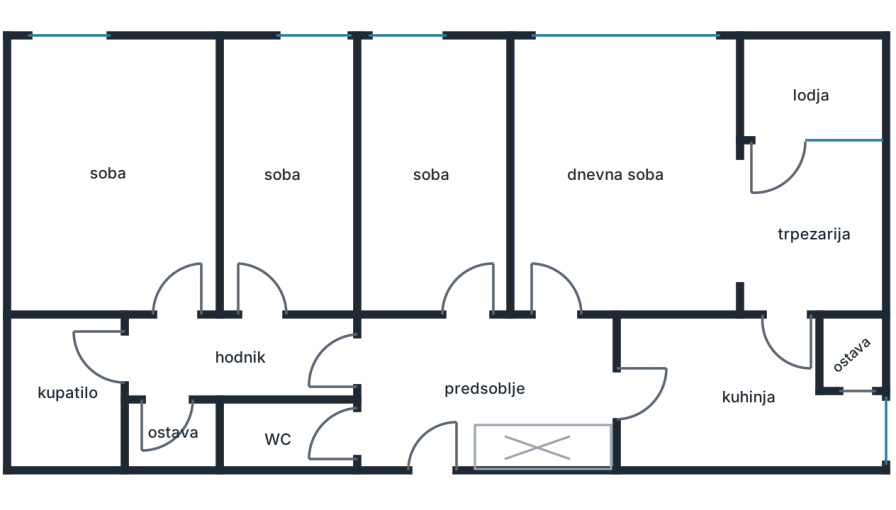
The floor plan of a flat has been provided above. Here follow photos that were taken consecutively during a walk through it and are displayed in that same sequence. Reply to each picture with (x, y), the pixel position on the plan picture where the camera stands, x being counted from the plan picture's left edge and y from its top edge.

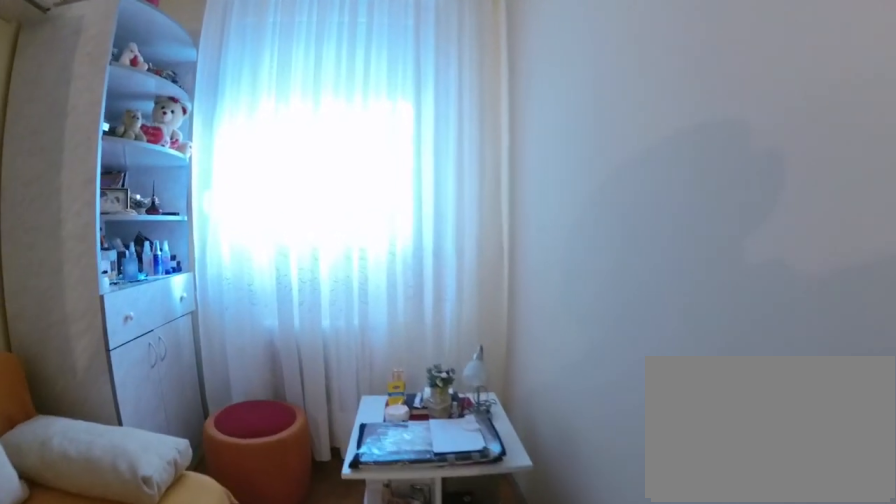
(303, 199)
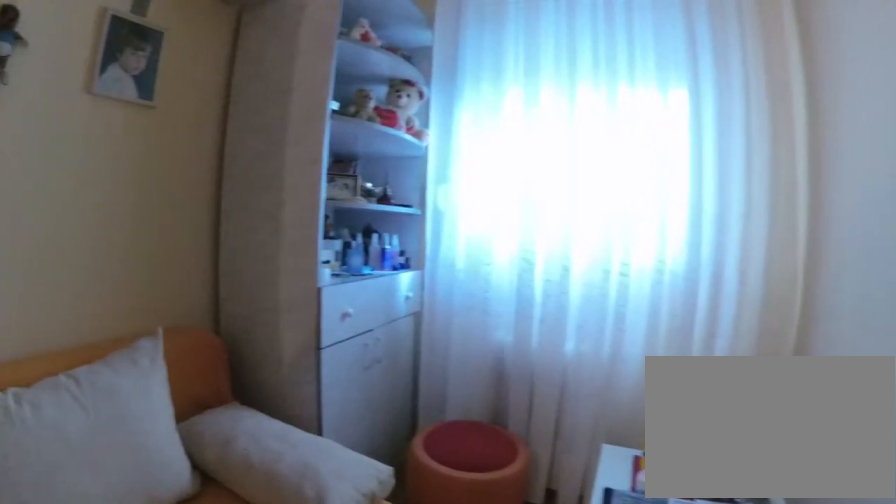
(308, 176)
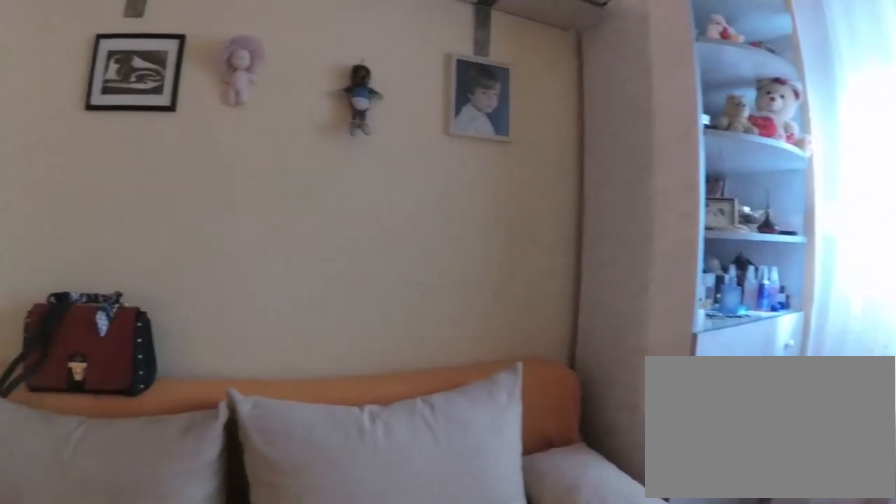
(322, 163)
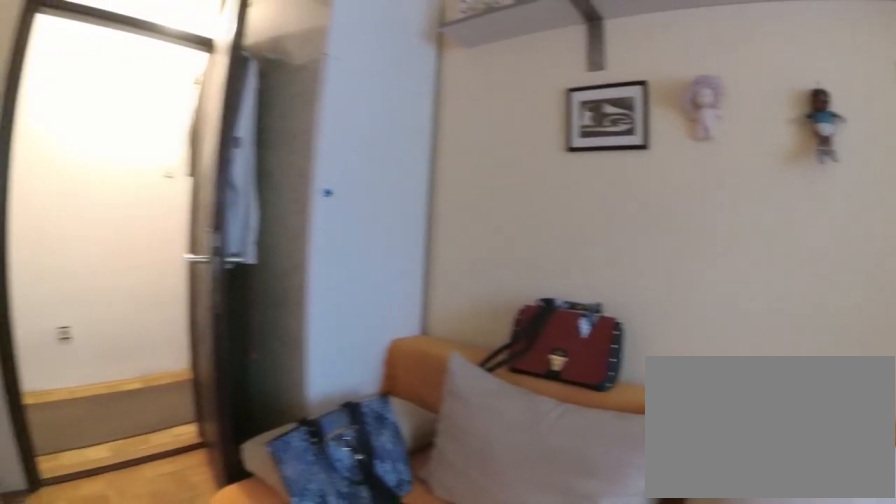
(300, 130)
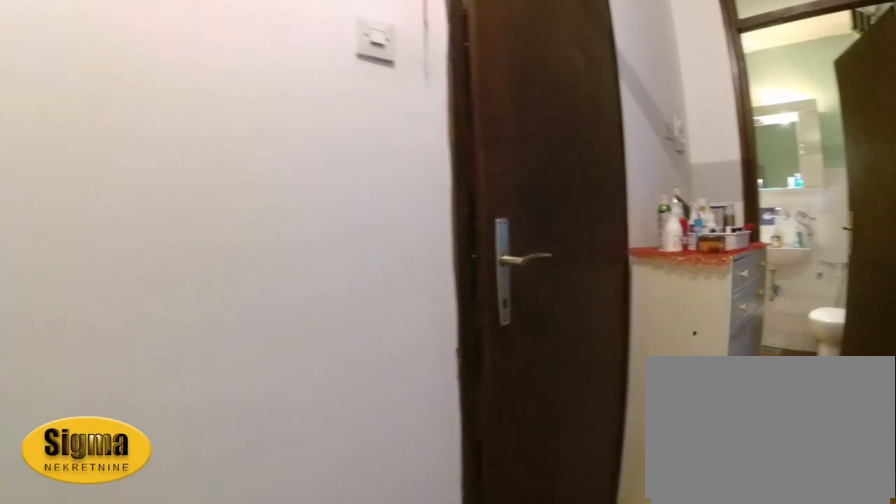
(295, 328)
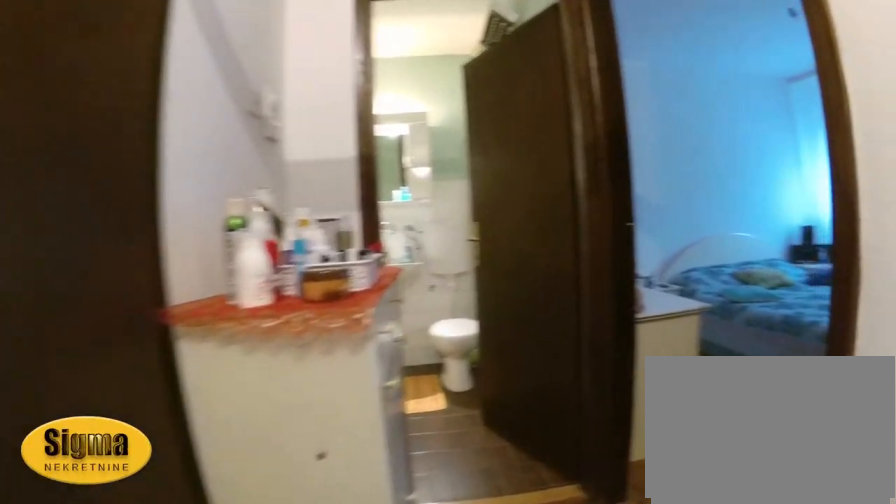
(246, 367)
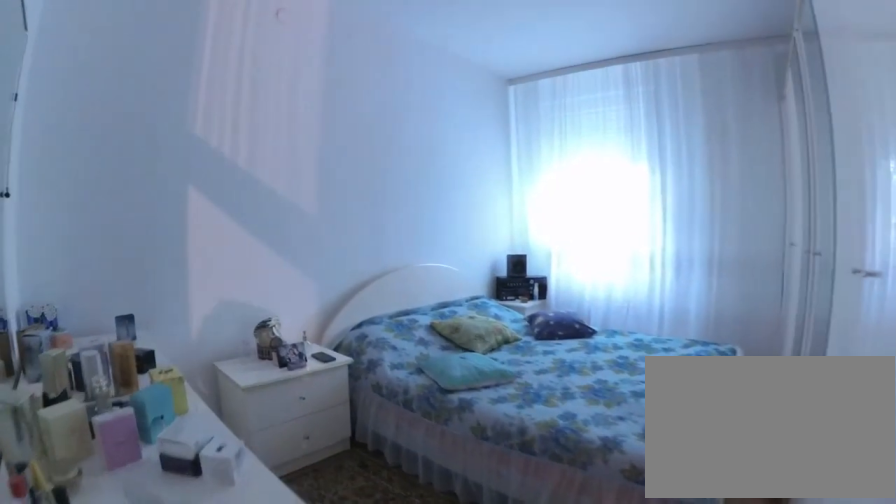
(181, 319)
